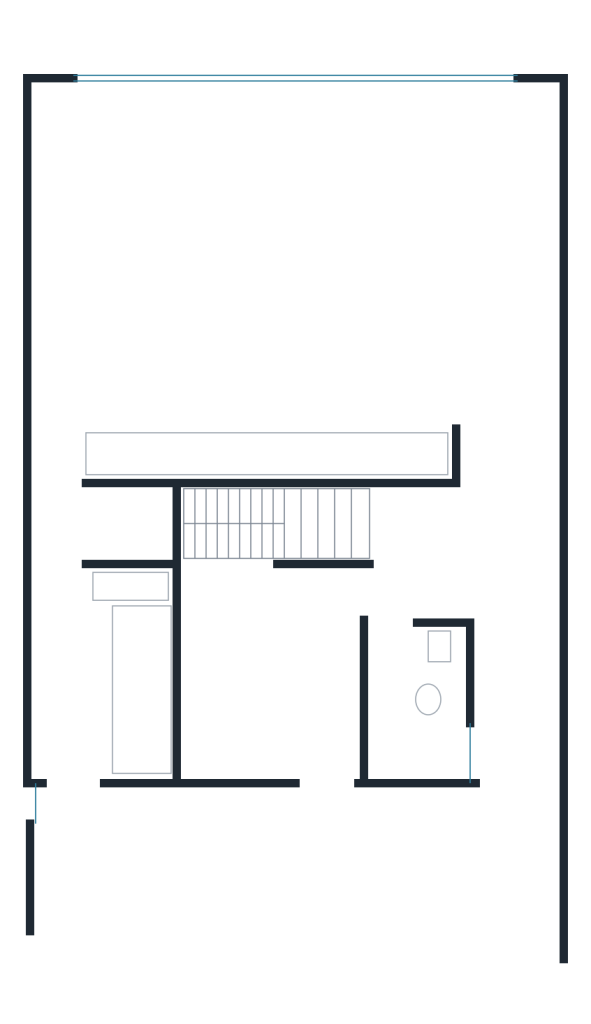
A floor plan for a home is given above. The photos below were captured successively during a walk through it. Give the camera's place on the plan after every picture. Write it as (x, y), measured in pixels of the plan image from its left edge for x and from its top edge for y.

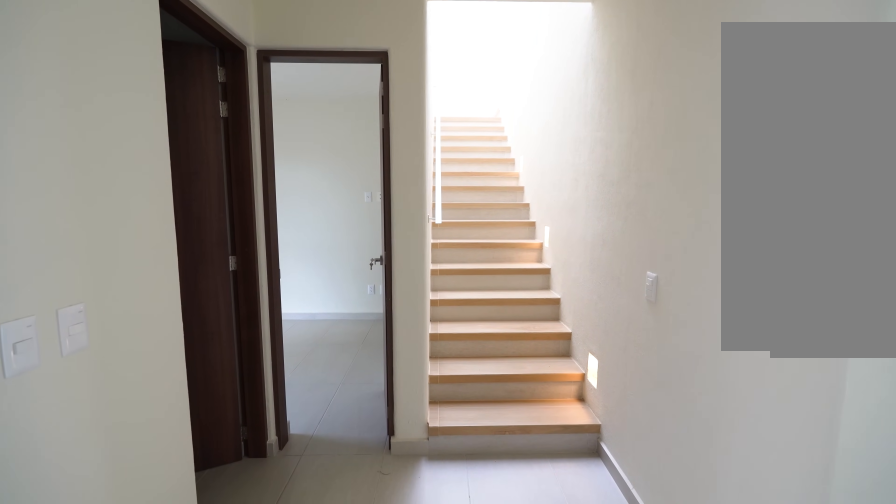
(524, 594)
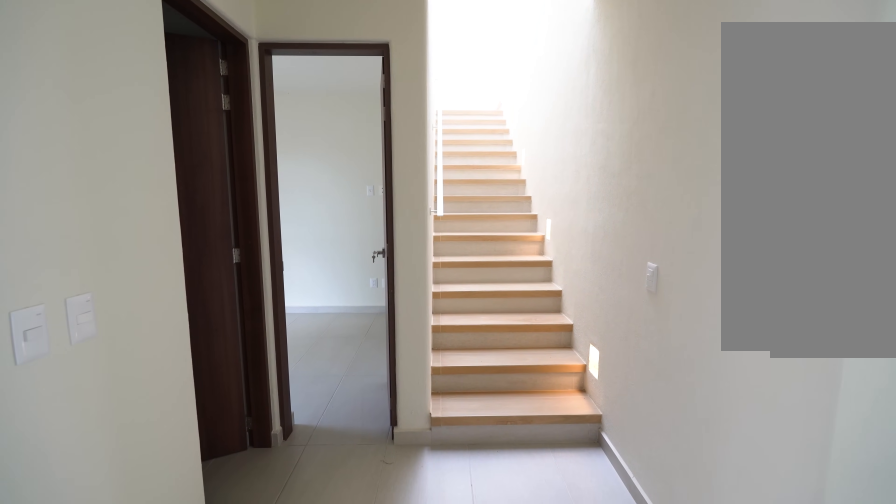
(524, 594)
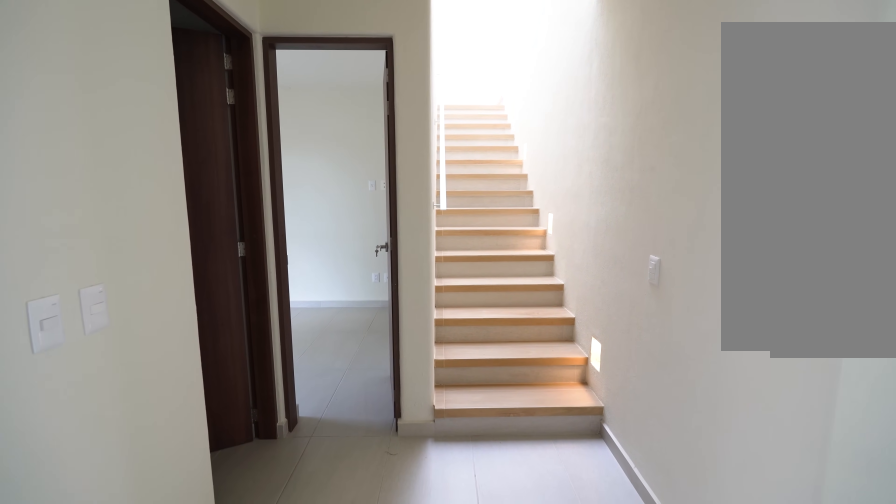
(524, 594)
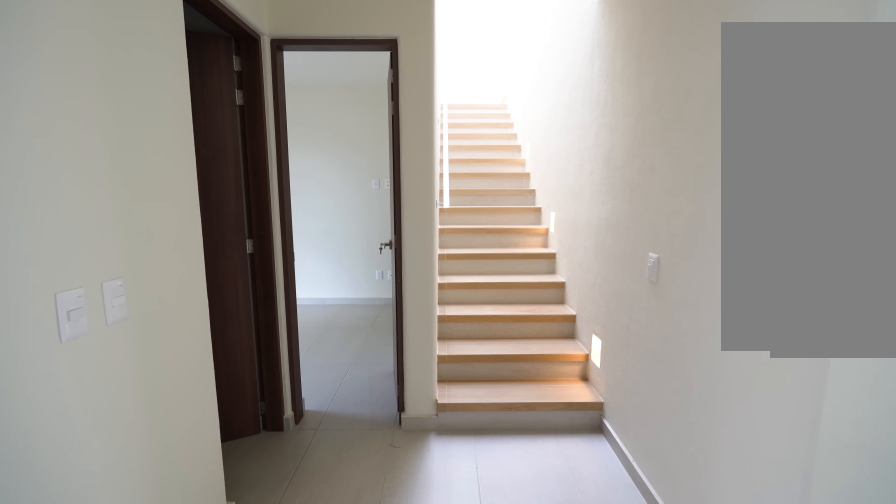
(524, 593)
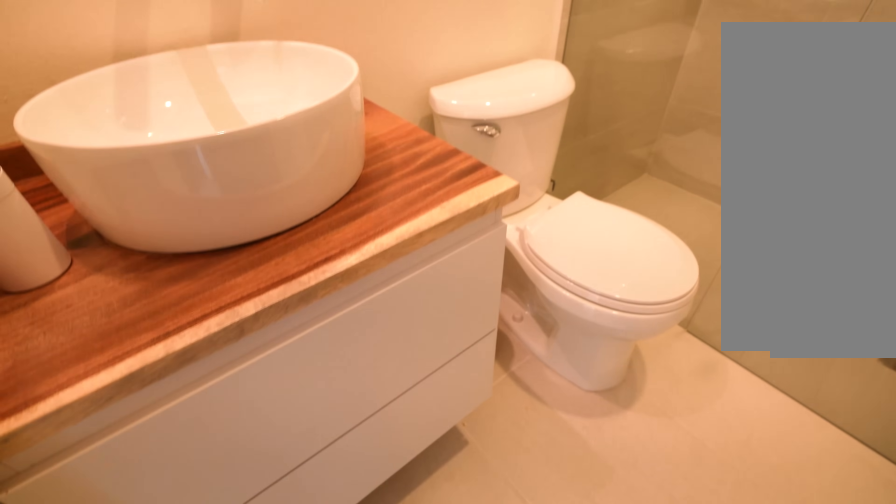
(394, 631)
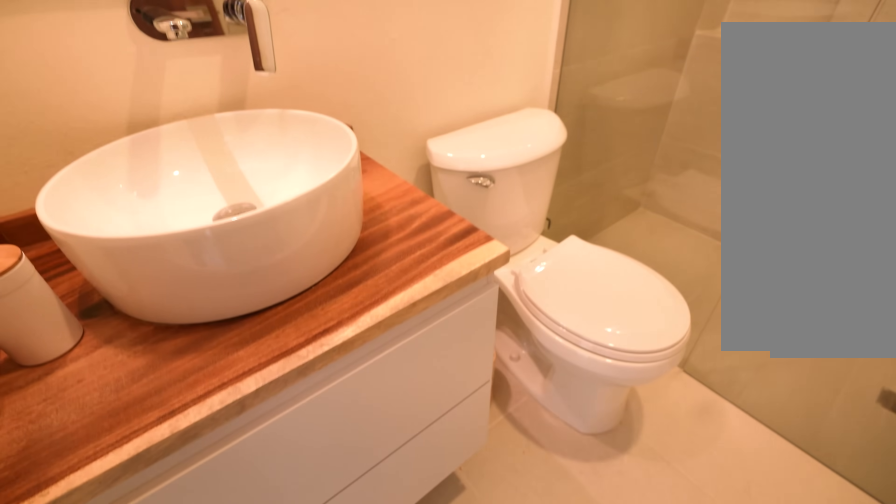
(395, 630)
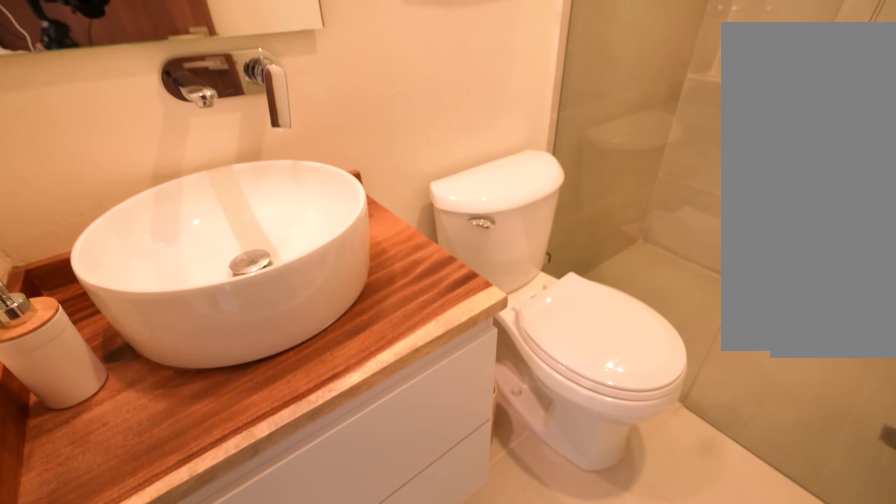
(394, 630)
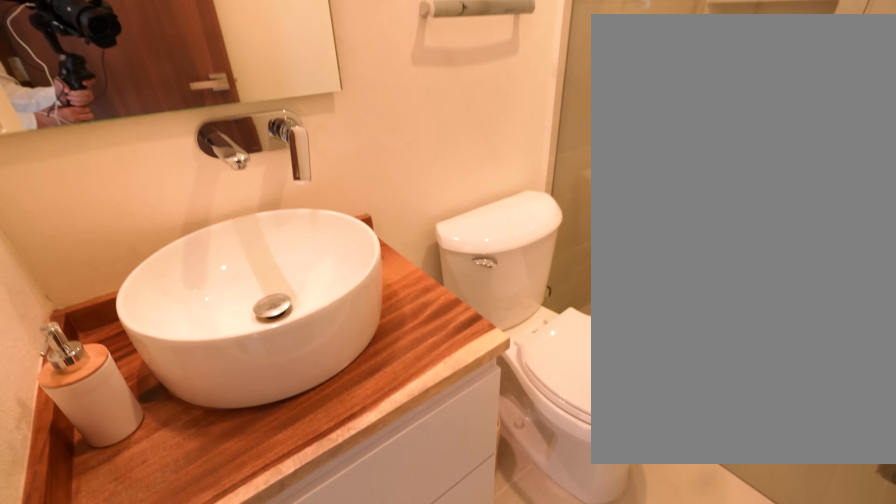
(395, 632)
